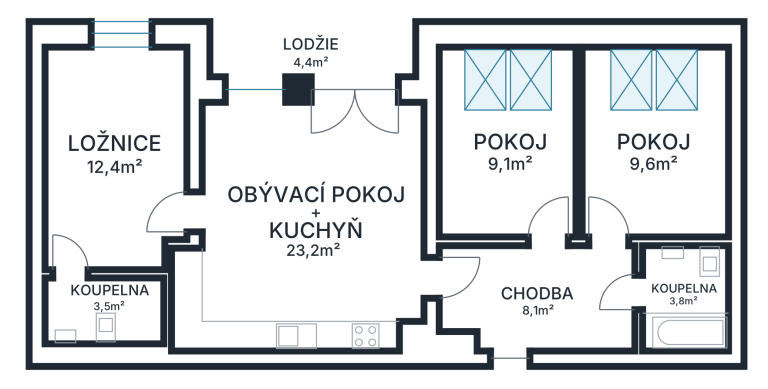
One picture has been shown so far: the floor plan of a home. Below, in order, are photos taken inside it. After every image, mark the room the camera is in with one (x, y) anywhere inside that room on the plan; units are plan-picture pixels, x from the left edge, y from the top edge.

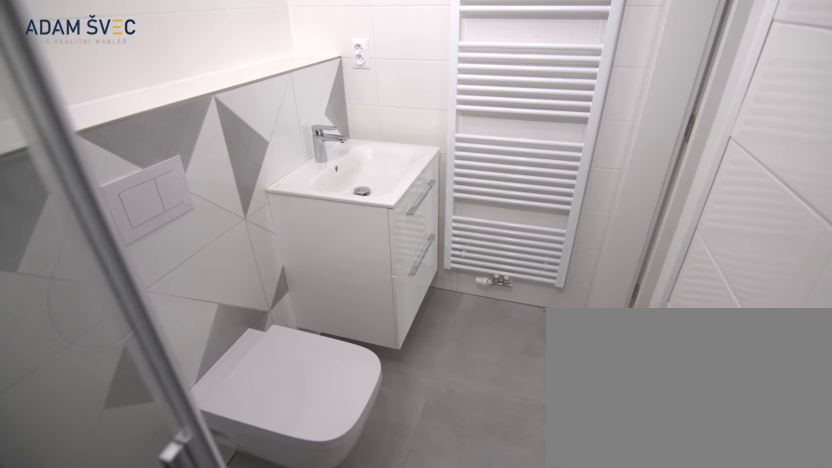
(104, 311)
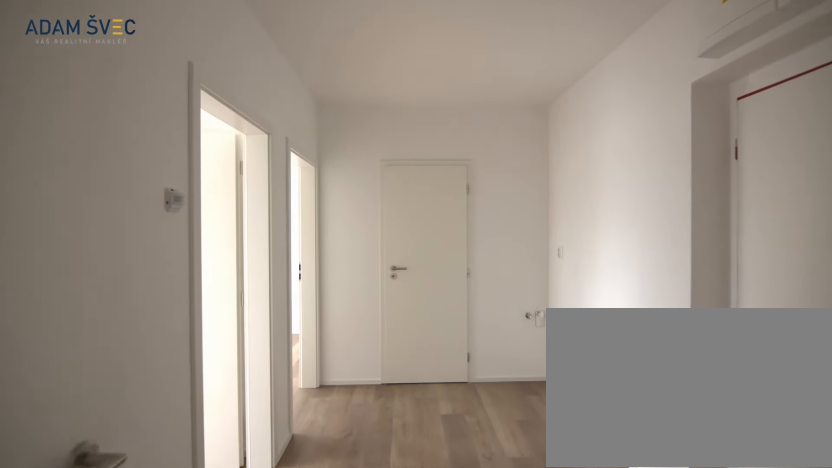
(539, 297)
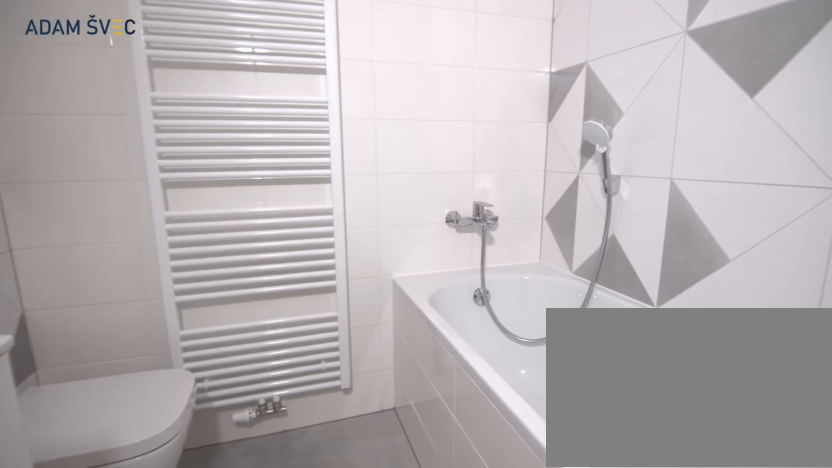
(685, 299)
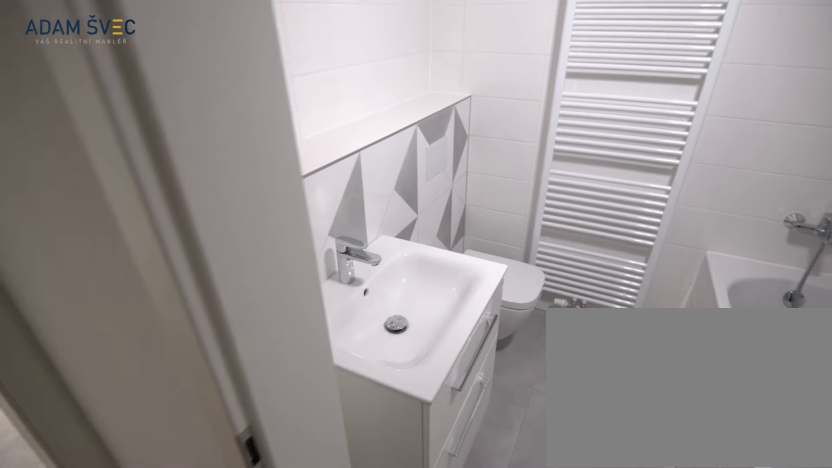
(685, 299)
